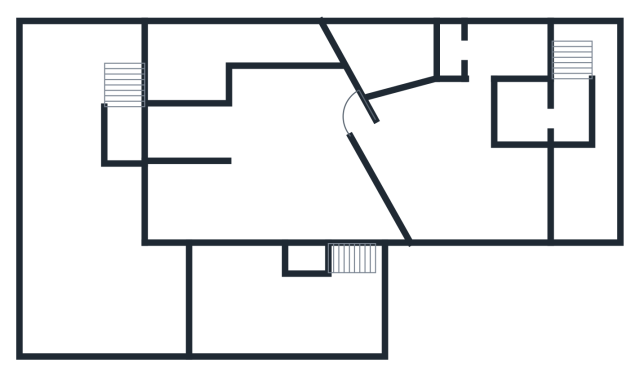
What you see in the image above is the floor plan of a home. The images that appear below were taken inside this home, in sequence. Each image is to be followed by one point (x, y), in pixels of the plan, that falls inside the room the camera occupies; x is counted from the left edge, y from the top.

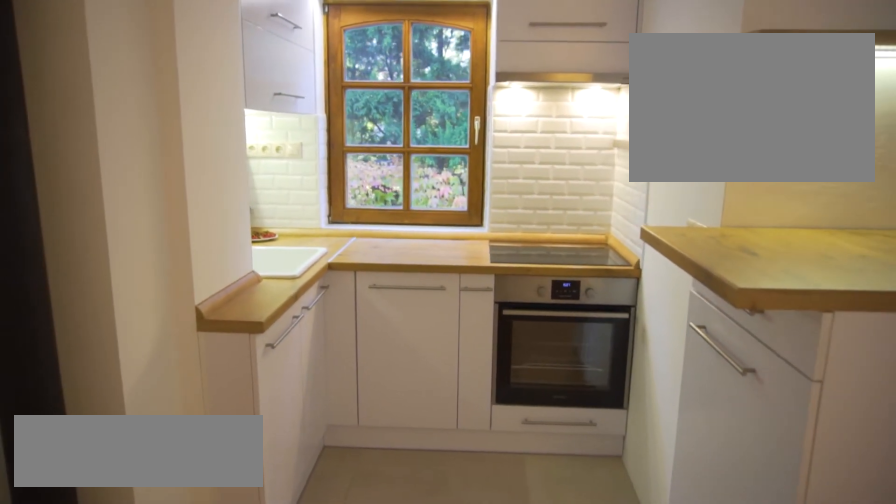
(199, 184)
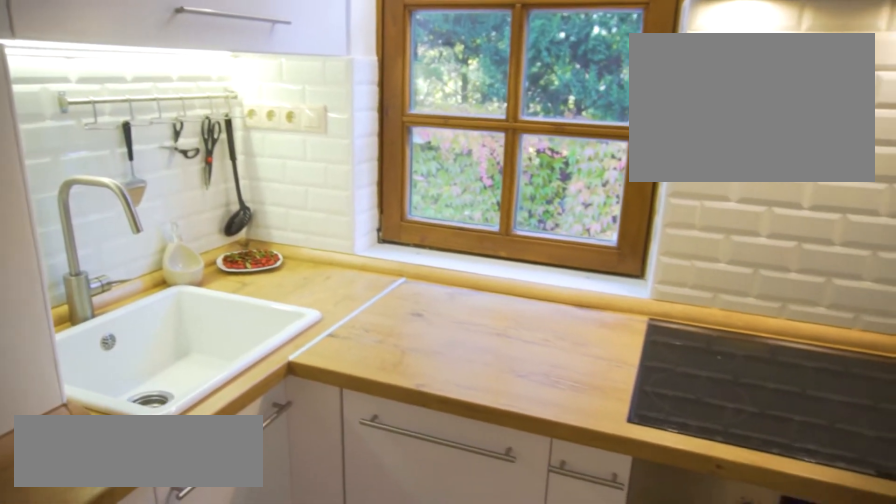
(199, 184)
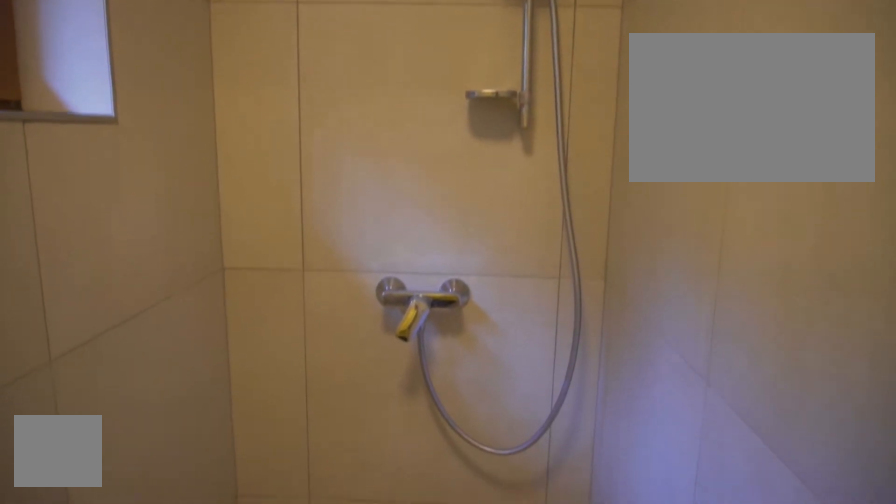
(199, 59)
